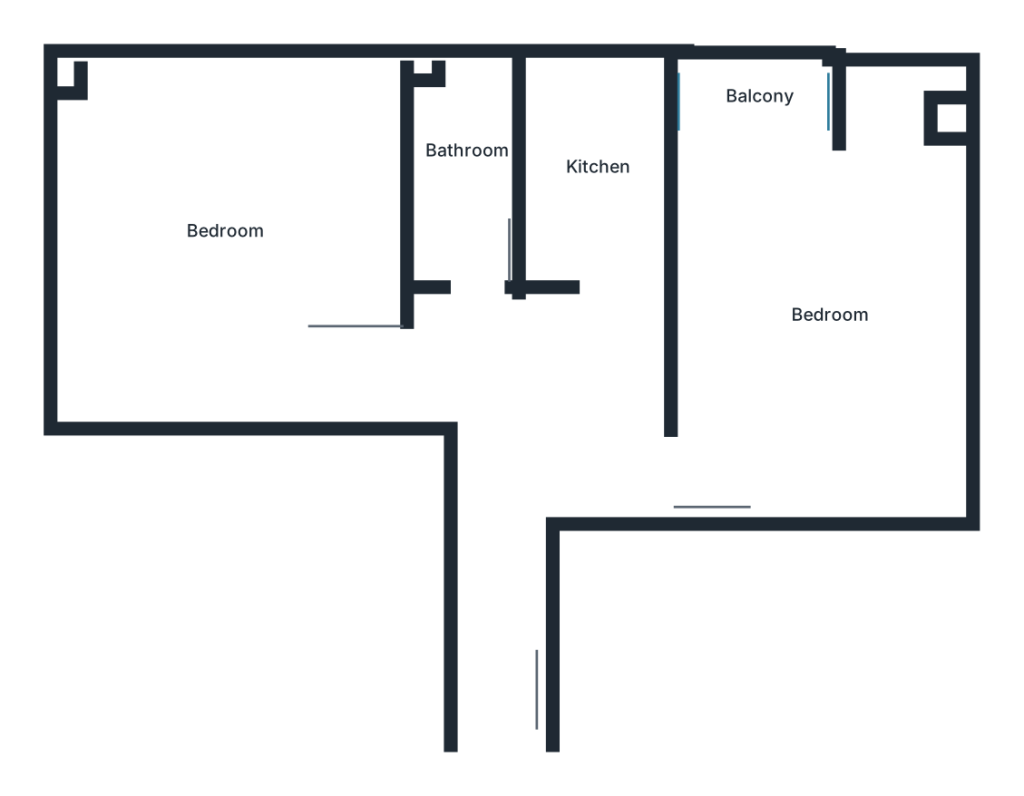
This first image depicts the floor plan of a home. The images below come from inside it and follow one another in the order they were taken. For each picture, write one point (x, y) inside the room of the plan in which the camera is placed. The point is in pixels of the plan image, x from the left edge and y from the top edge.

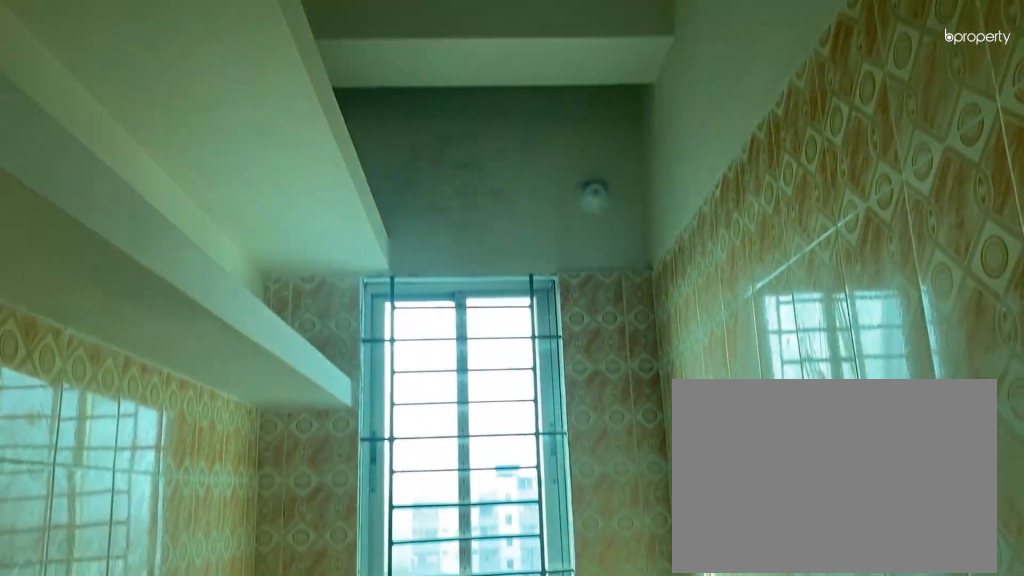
(577, 187)
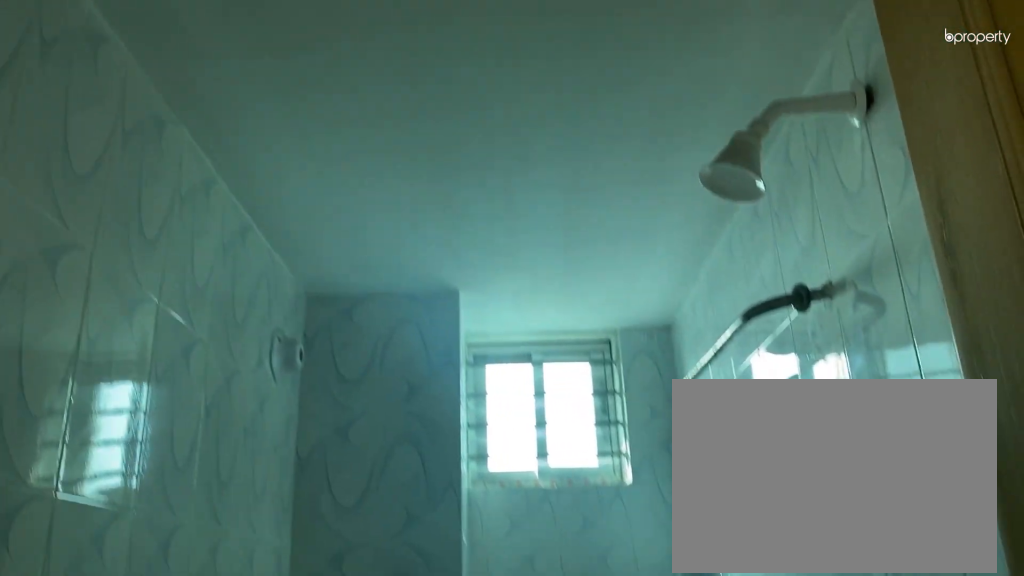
(457, 171)
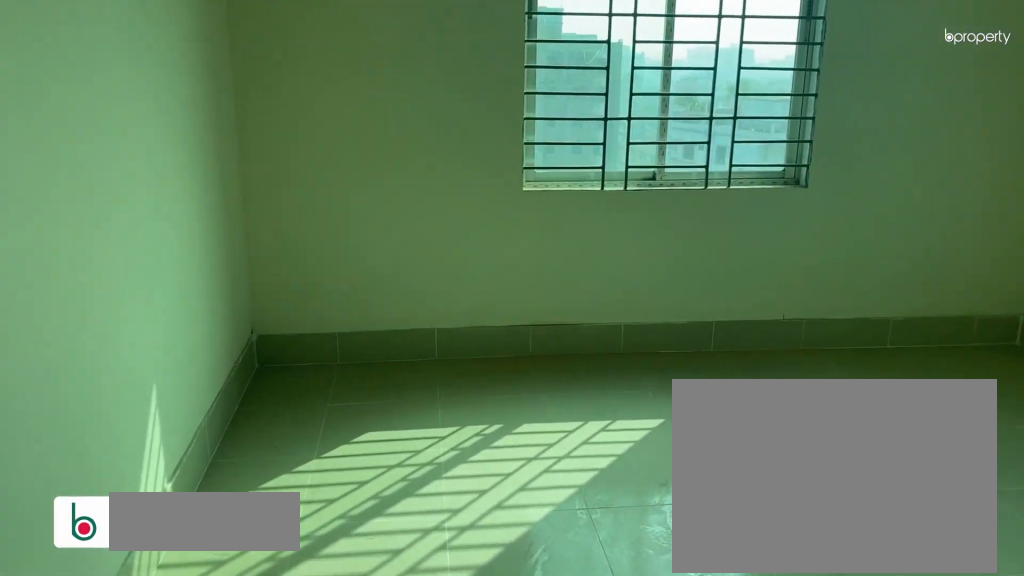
(225, 220)
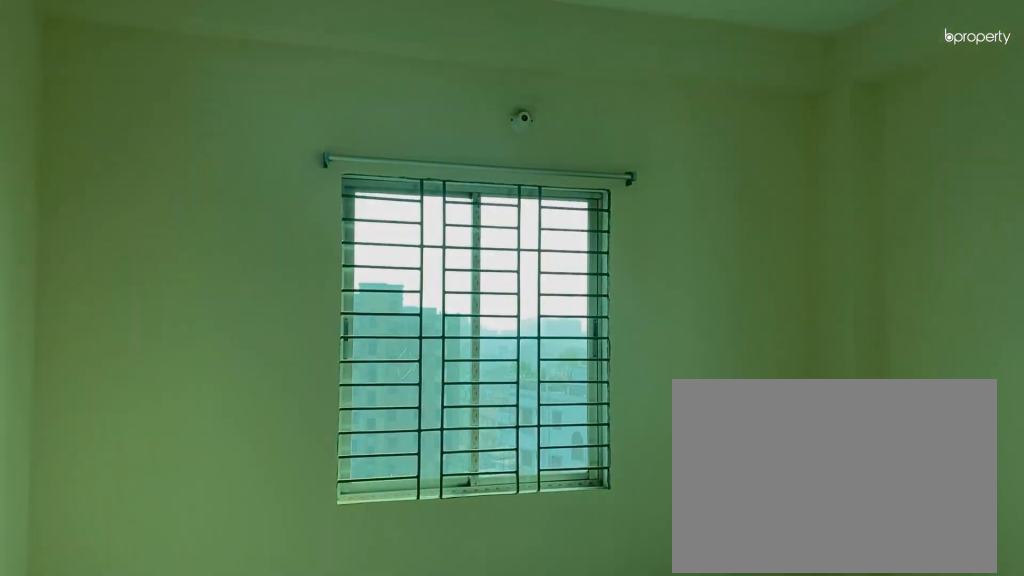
(225, 220)
